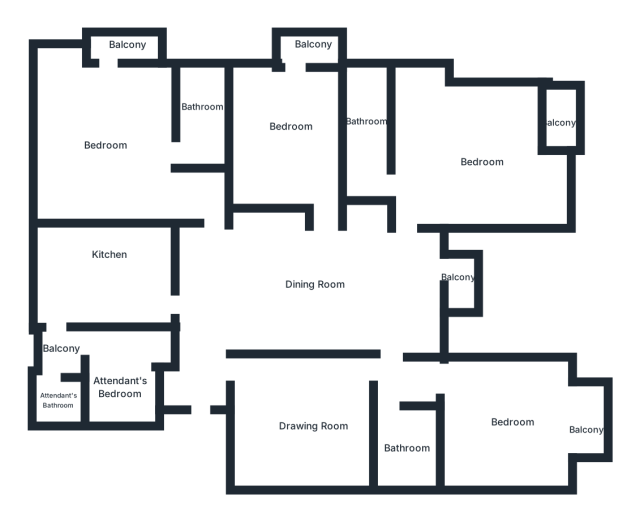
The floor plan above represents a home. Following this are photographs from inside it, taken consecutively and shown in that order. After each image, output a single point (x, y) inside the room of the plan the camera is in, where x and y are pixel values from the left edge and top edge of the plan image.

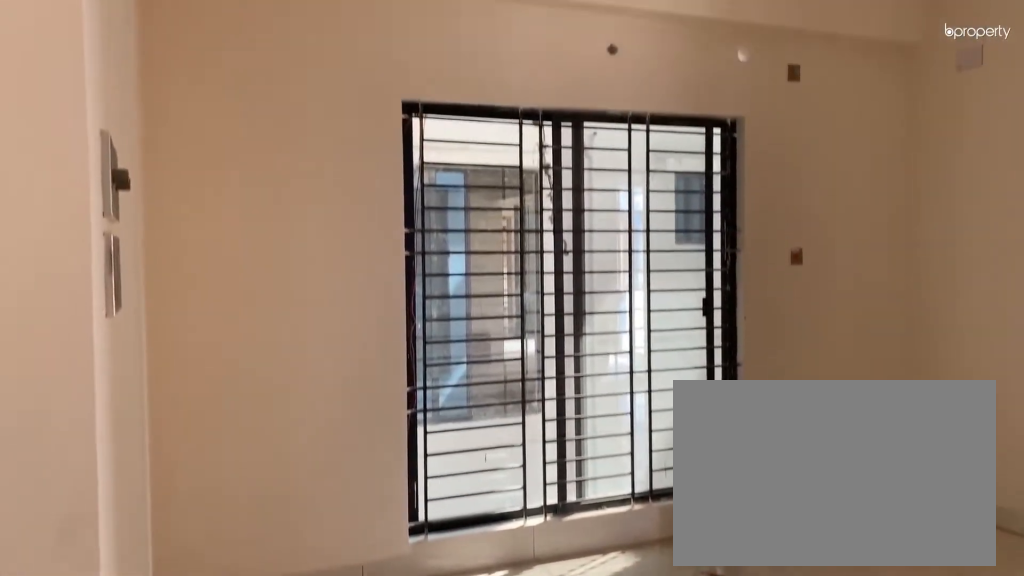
(315, 425)
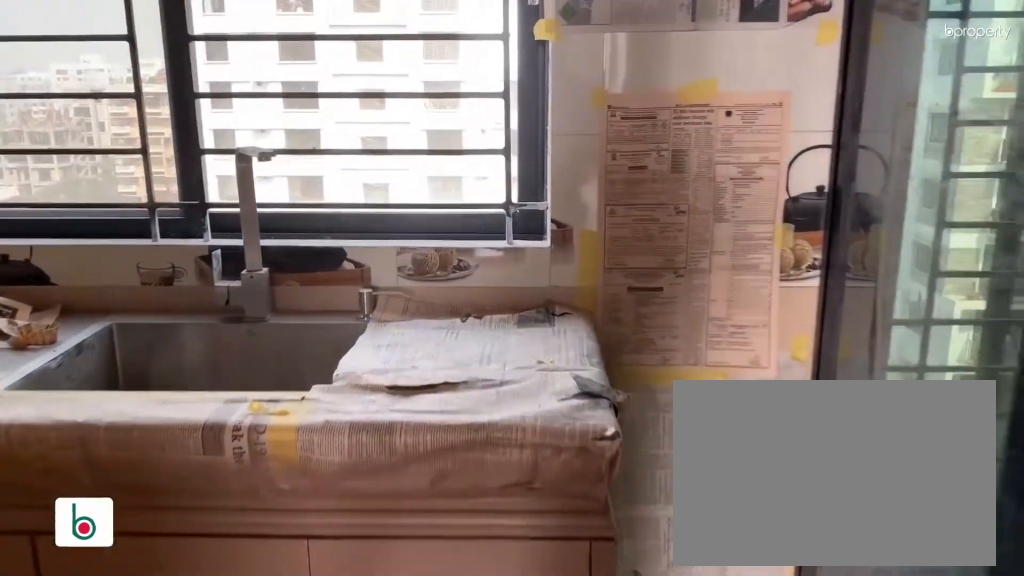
(106, 269)
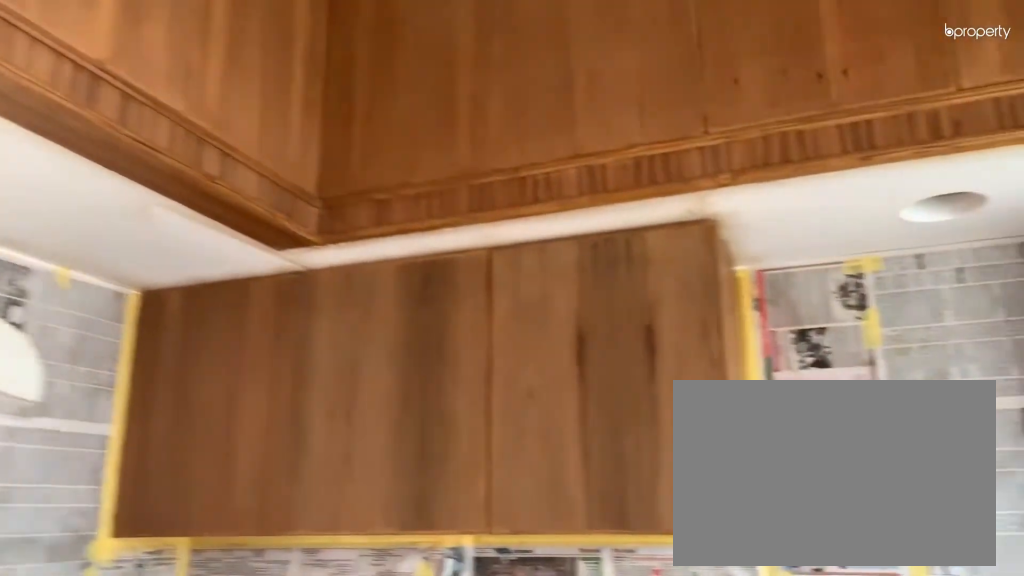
(106, 269)
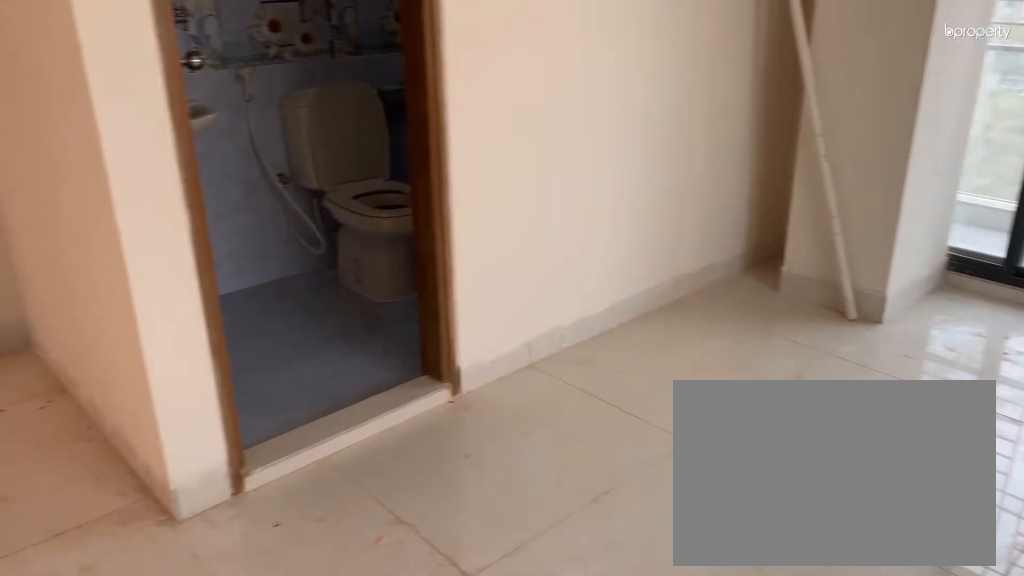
(111, 146)
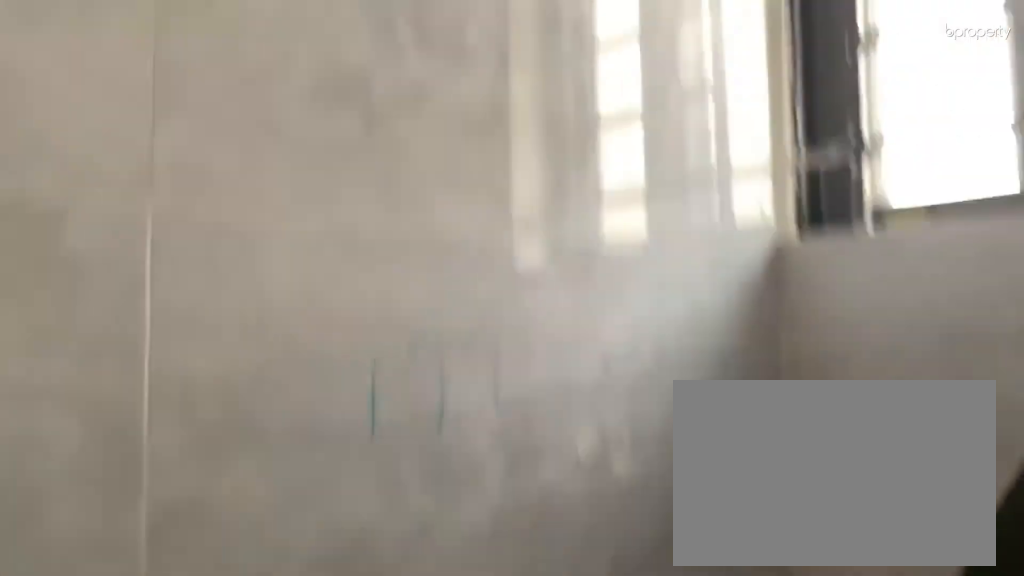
(195, 126)
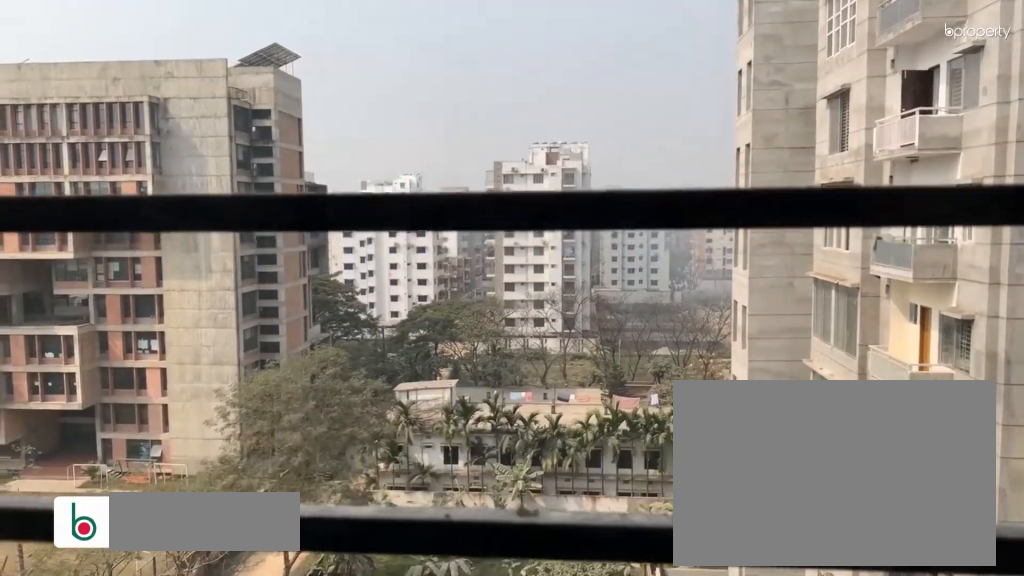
(117, 55)
